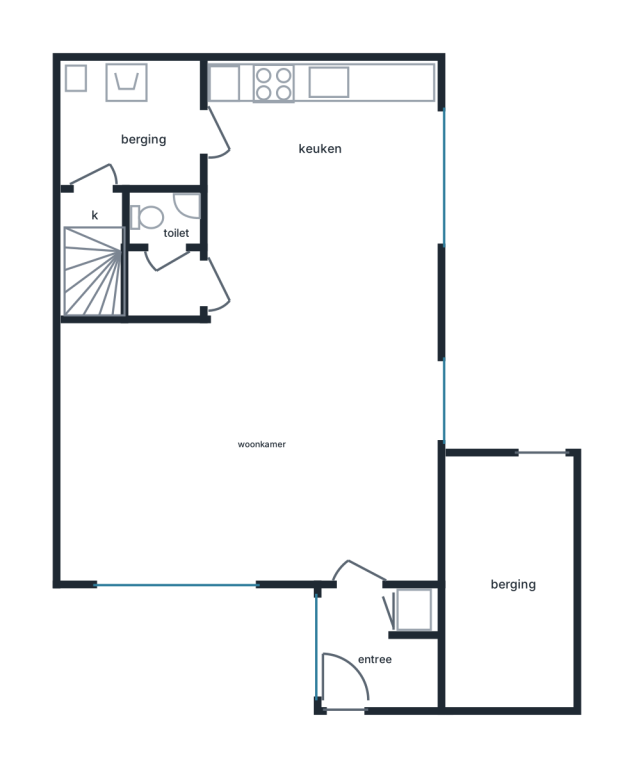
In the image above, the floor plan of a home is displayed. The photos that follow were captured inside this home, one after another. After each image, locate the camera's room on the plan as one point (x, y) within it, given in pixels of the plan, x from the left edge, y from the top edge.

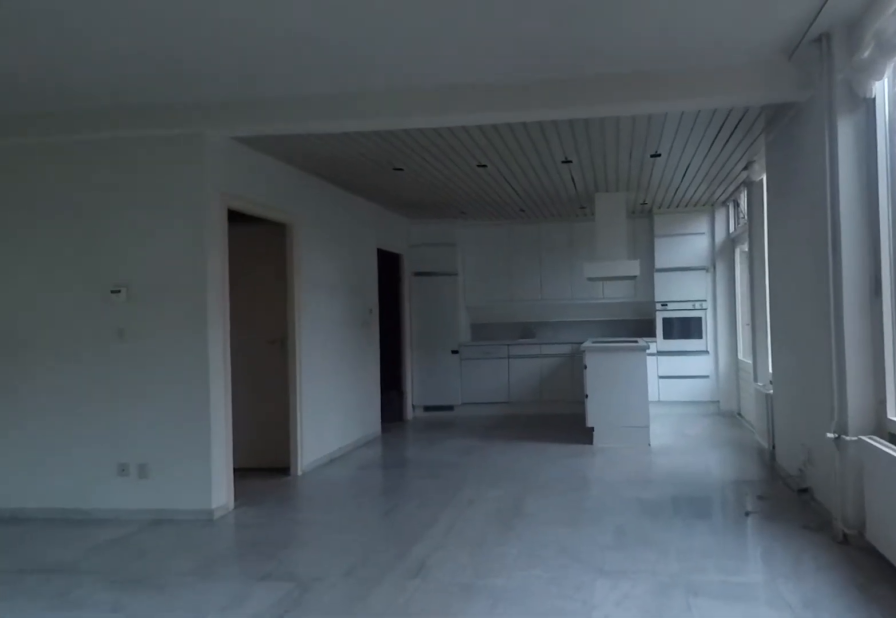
(195, 453)
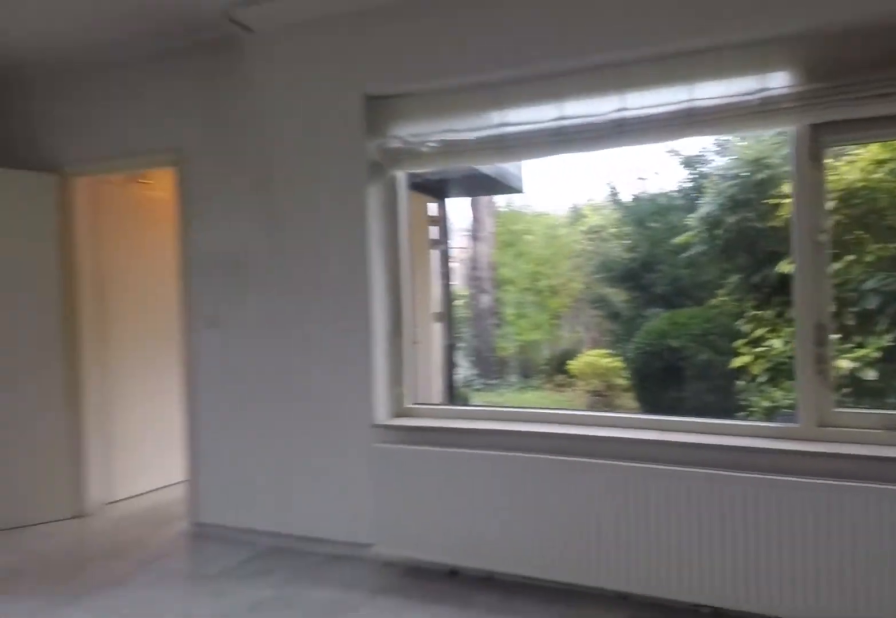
(195, 453)
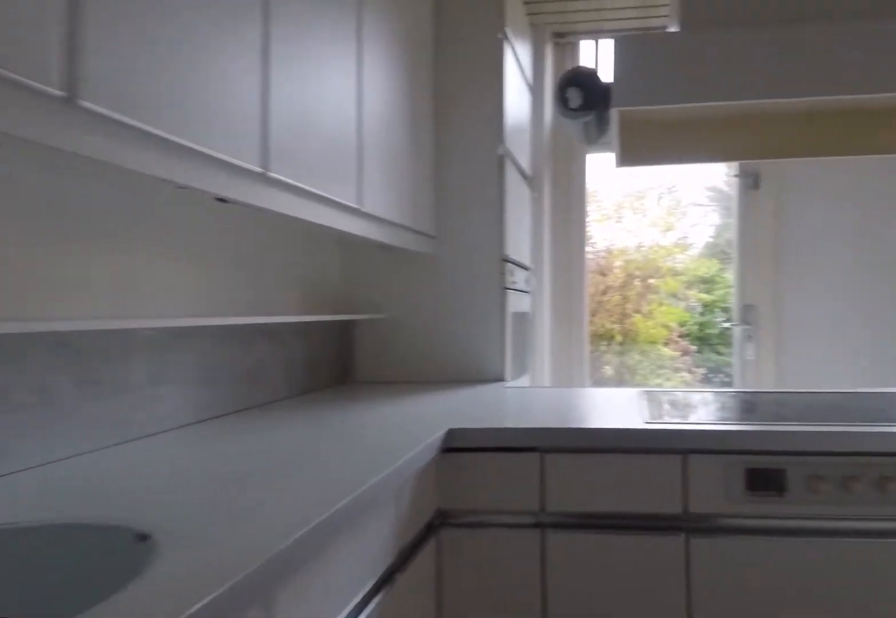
(320, 126)
